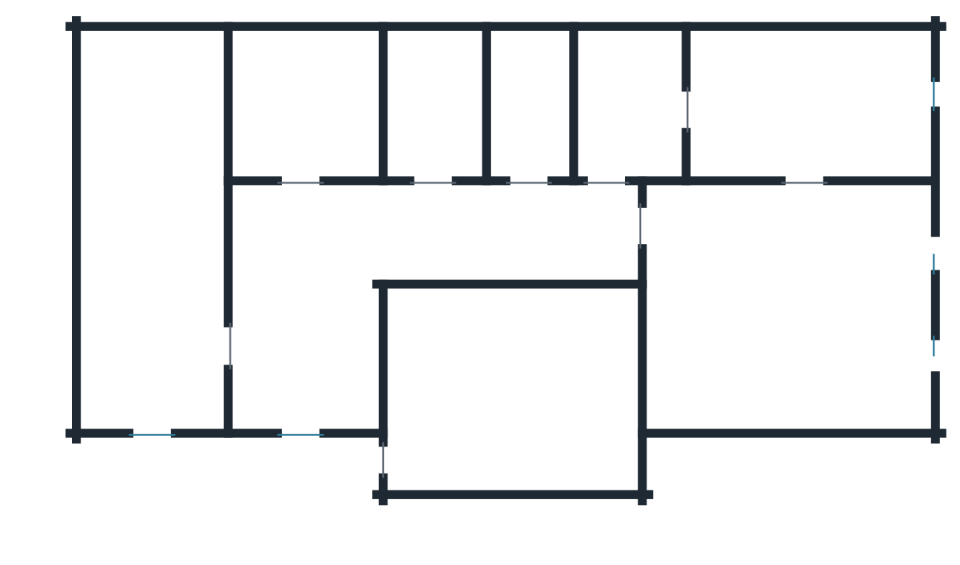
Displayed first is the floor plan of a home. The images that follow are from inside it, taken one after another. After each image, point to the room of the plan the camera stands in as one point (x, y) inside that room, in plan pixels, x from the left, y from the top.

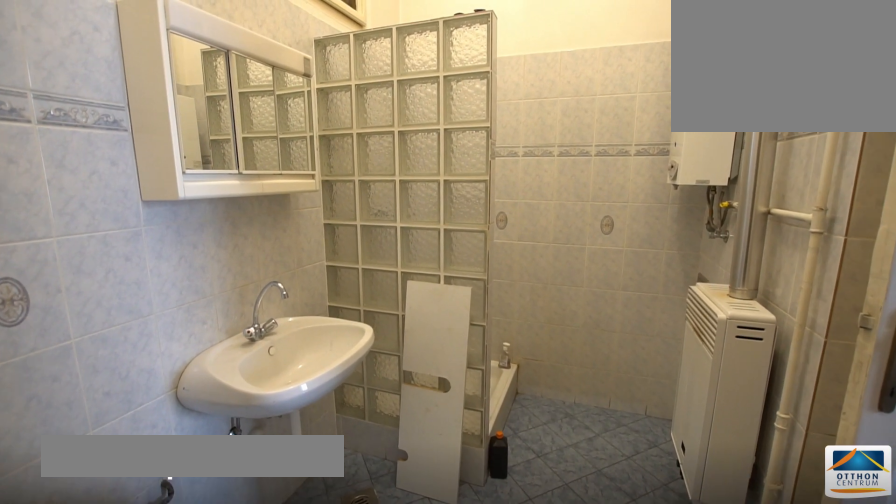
(627, 103)
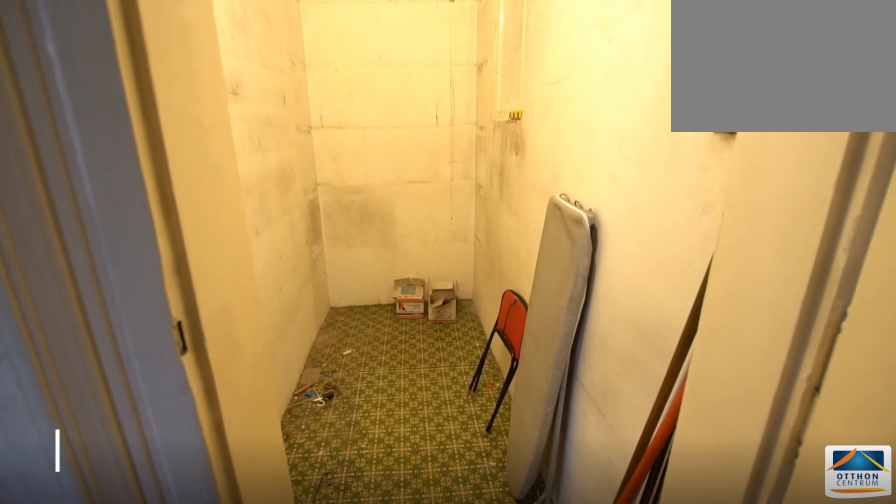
(521, 103)
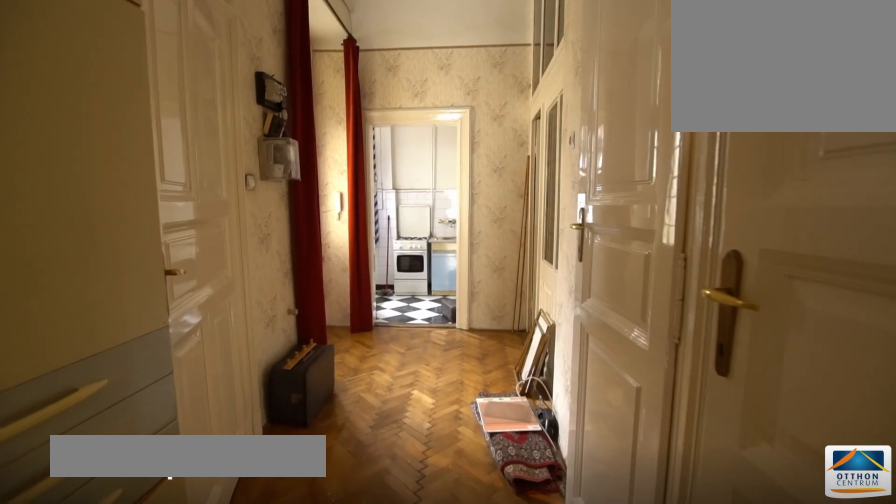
(449, 232)
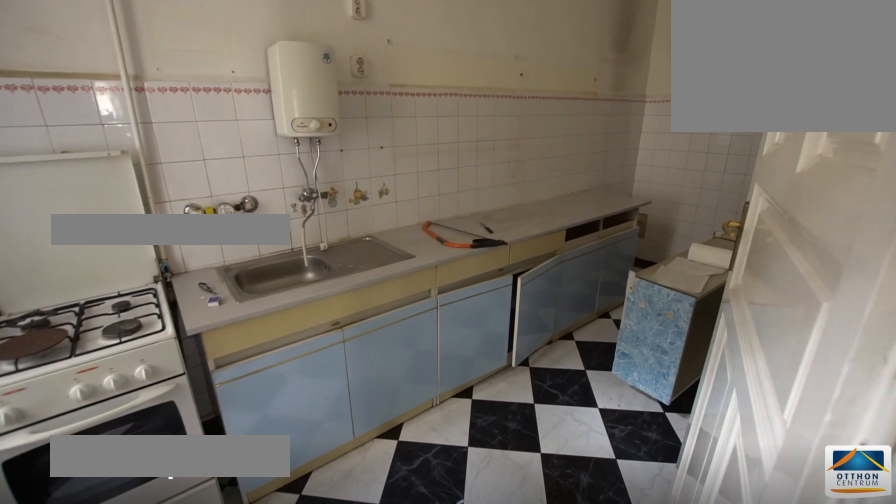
(154, 232)
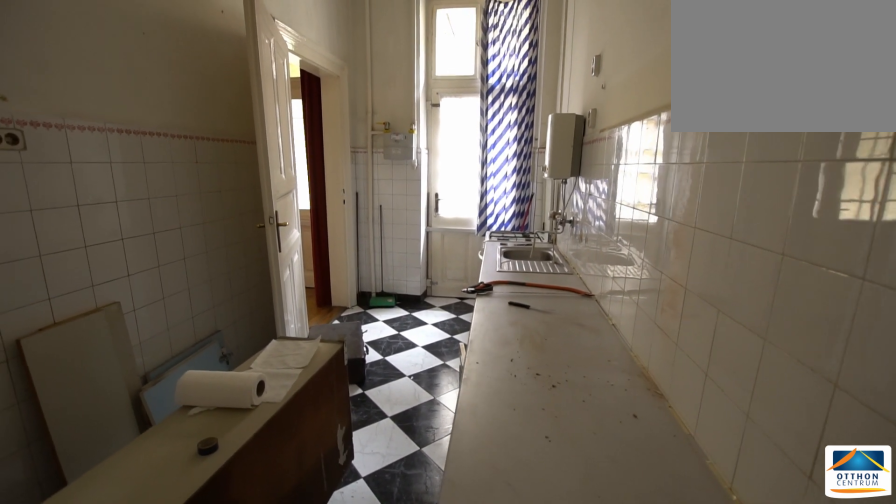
(155, 233)
